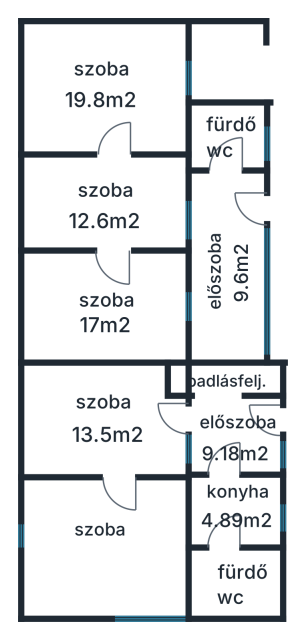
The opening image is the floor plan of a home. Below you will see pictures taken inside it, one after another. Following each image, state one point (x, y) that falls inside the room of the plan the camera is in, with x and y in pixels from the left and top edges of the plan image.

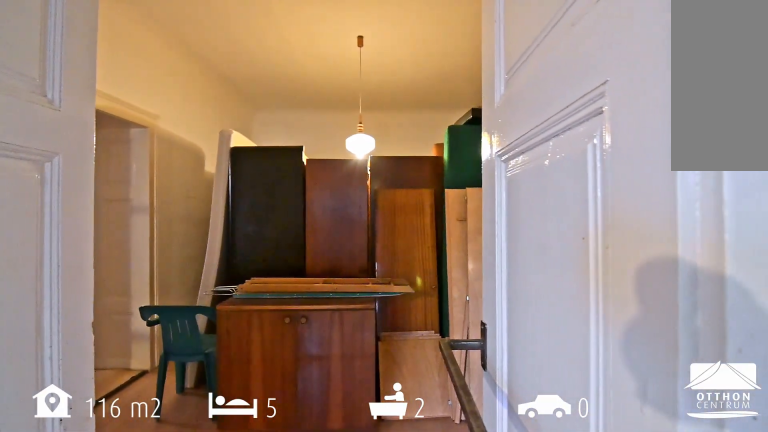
(131, 432)
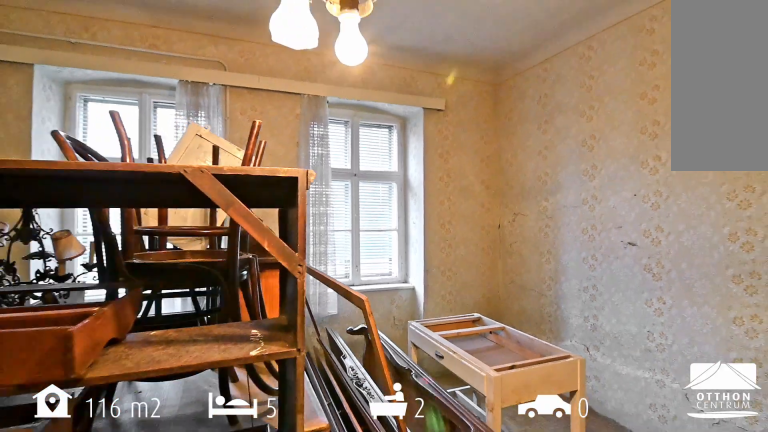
(109, 552)
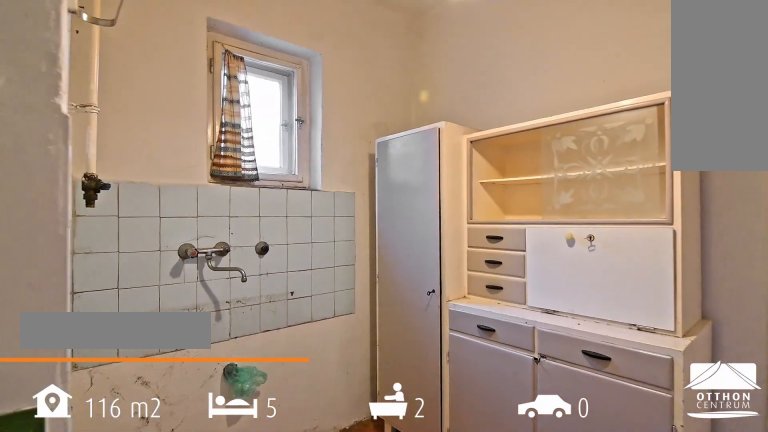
(243, 515)
